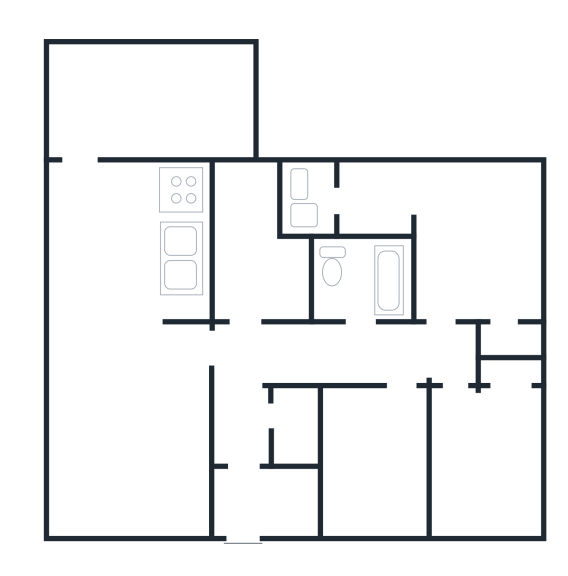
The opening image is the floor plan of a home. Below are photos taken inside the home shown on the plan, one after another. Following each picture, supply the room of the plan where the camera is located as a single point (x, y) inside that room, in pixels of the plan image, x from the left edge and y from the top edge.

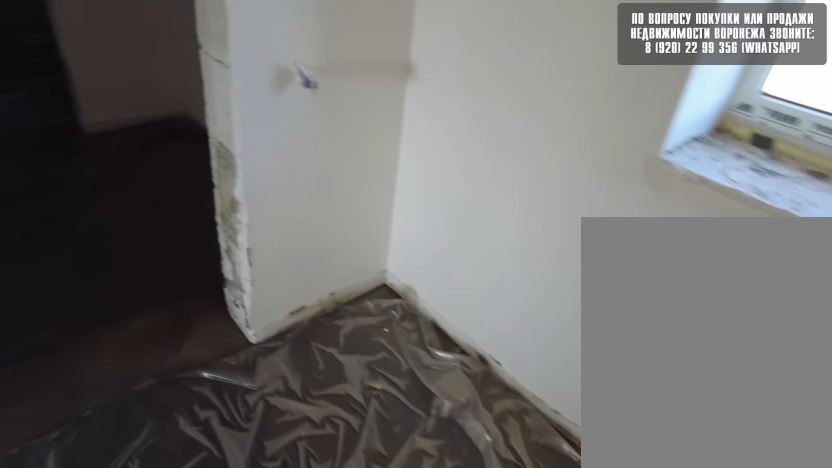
(457, 277)
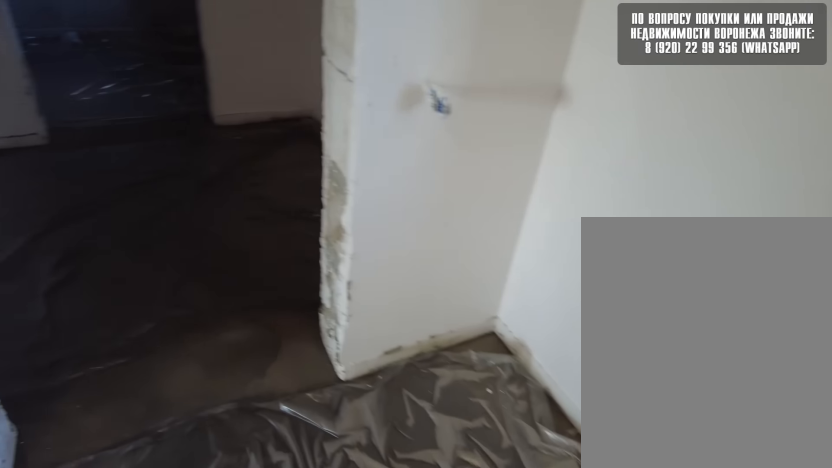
(444, 252)
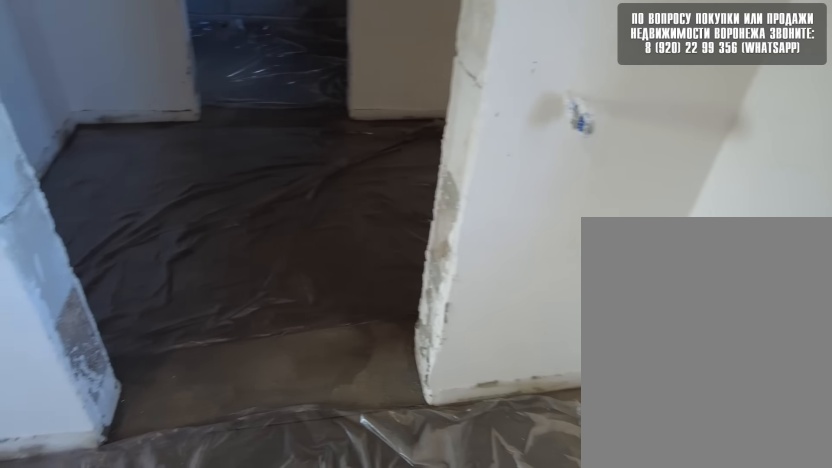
(437, 226)
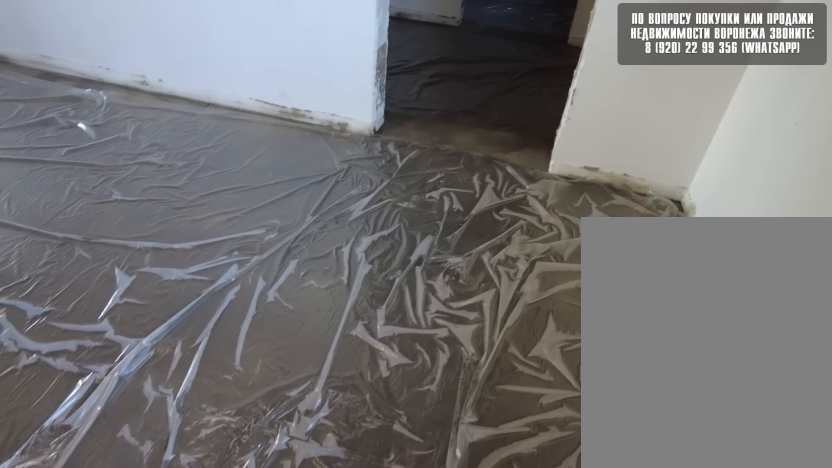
(429, 207)
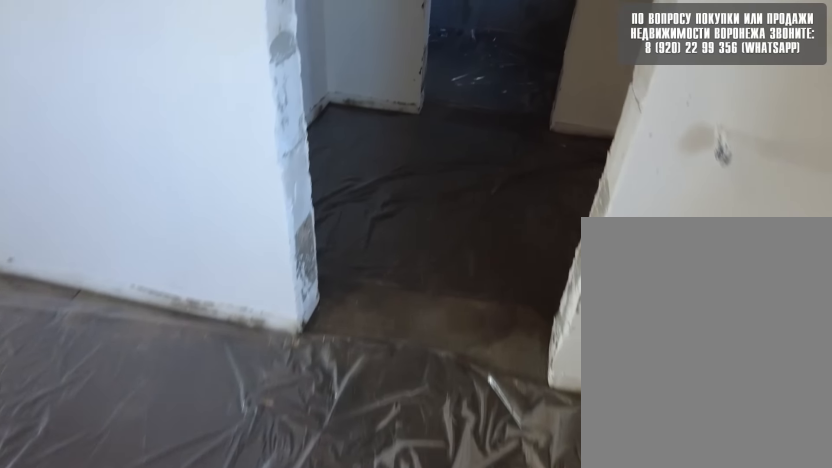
(427, 208)
